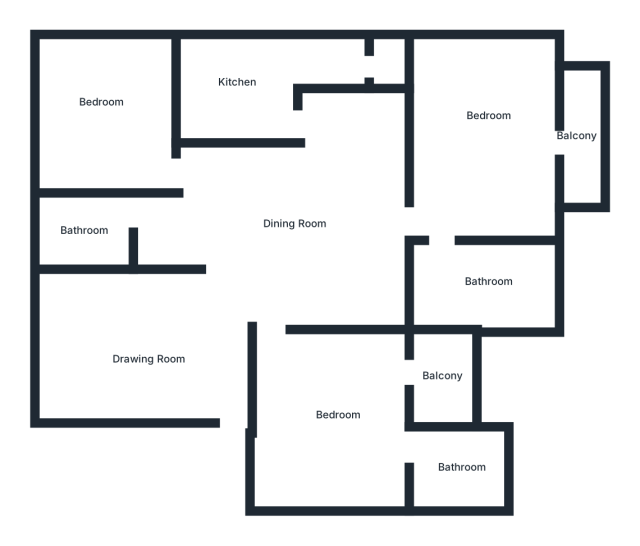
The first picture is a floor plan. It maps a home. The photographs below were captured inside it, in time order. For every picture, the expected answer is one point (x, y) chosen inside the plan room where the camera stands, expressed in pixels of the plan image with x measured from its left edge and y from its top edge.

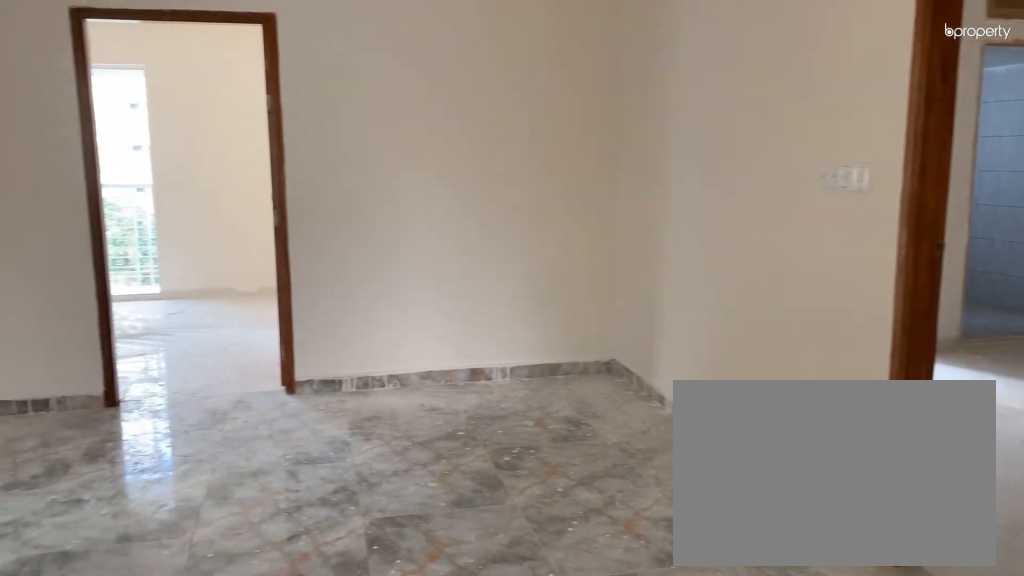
(299, 206)
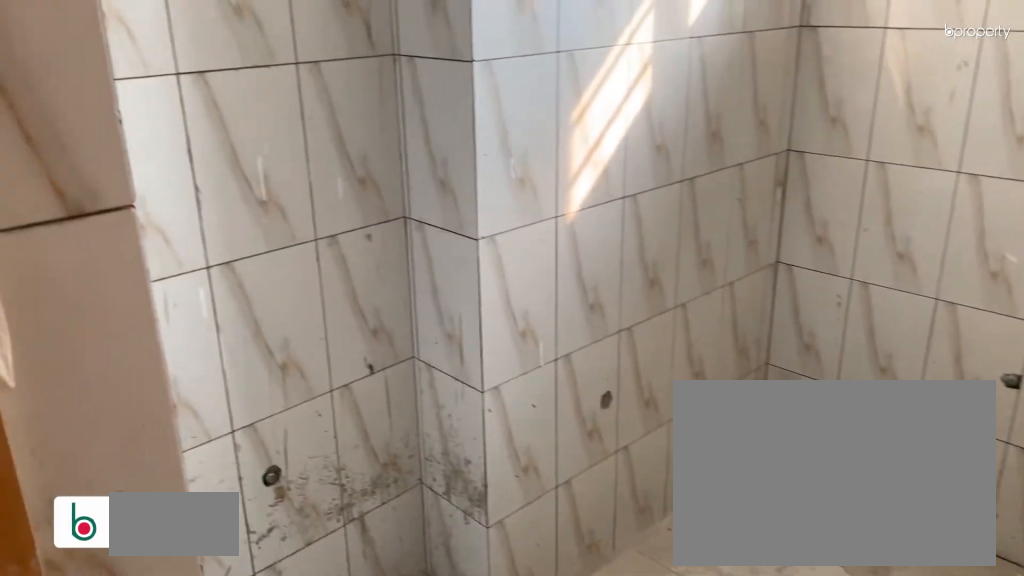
(83, 232)
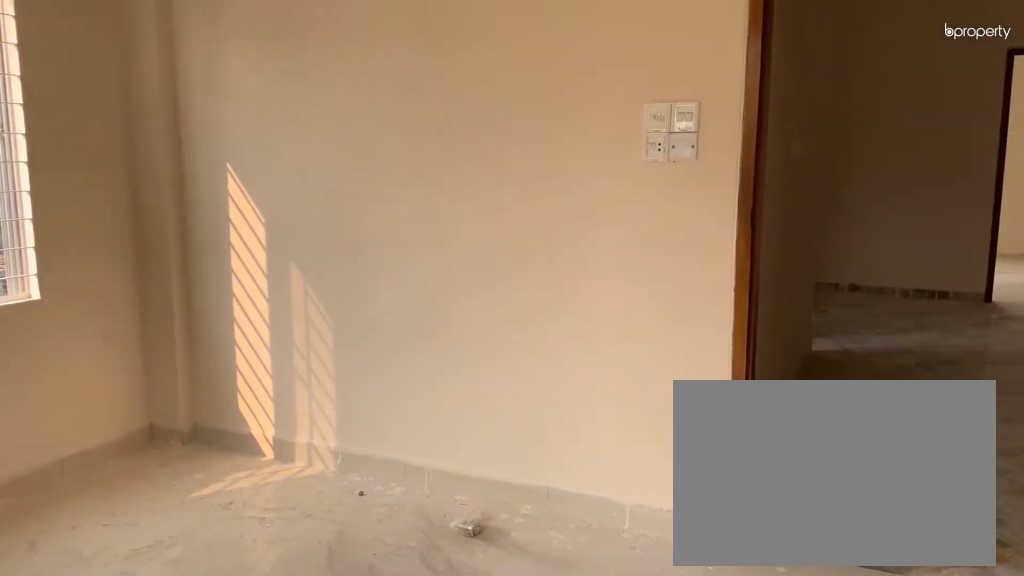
(112, 106)
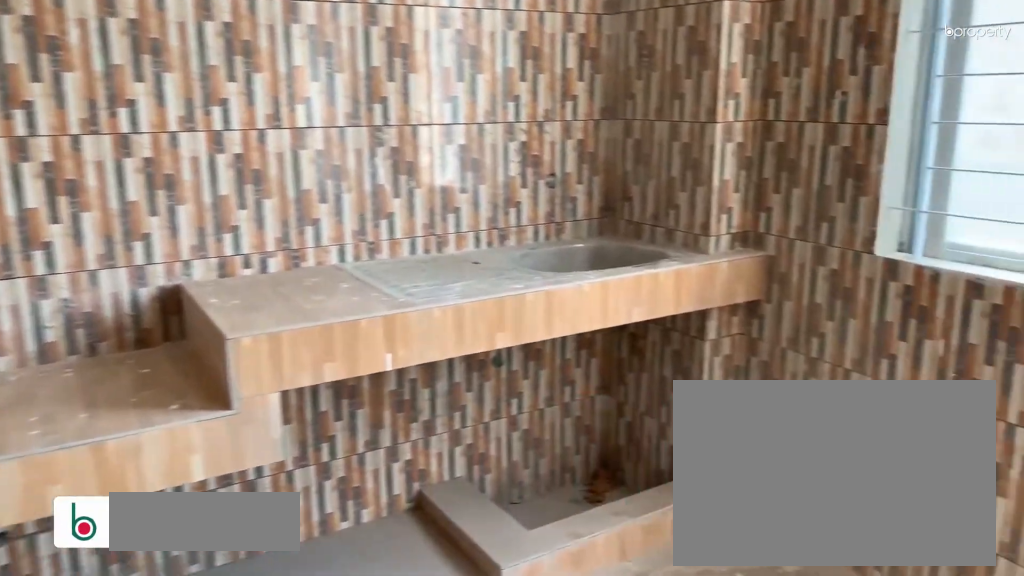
(265, 98)
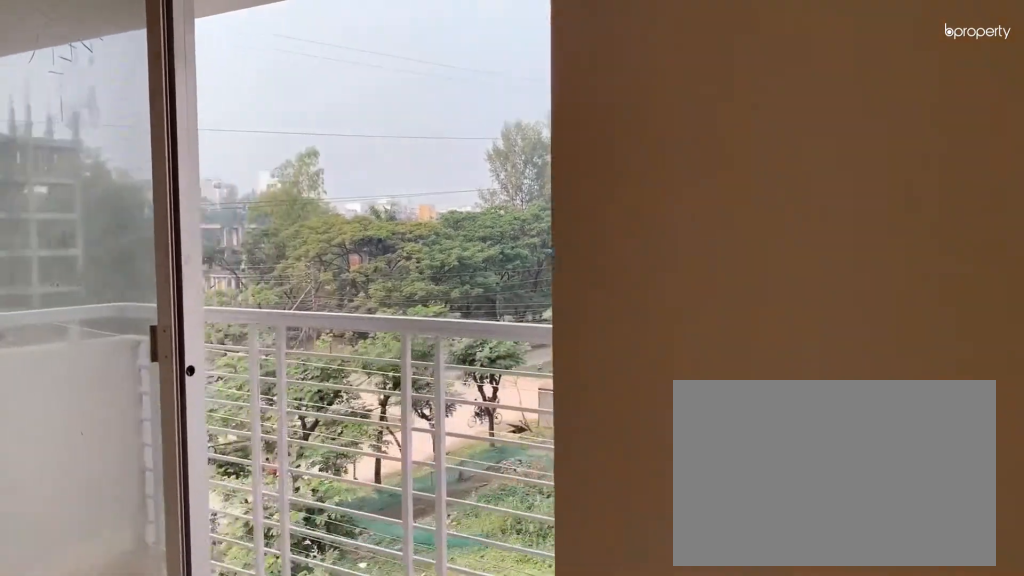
(473, 138)
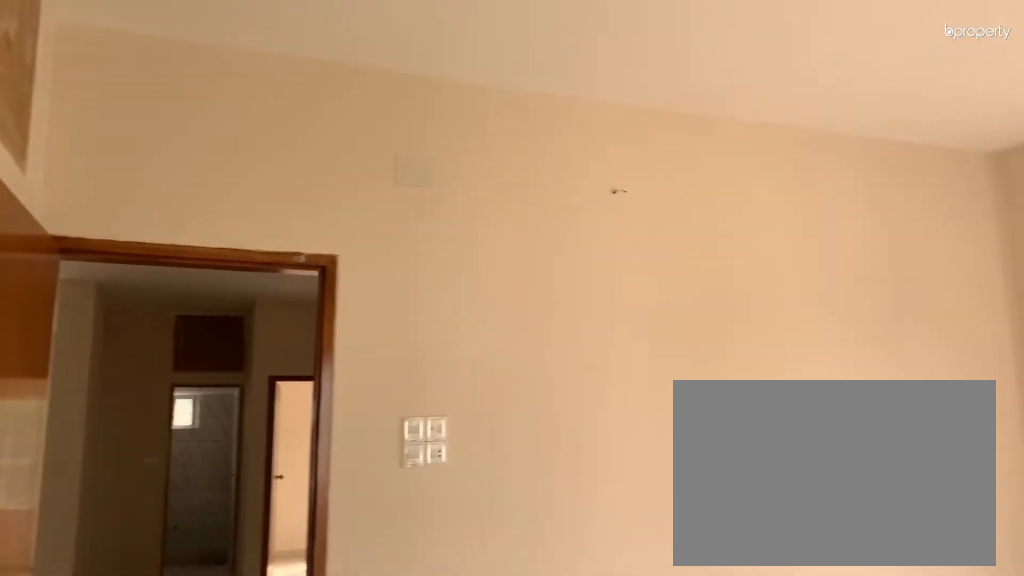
(479, 123)
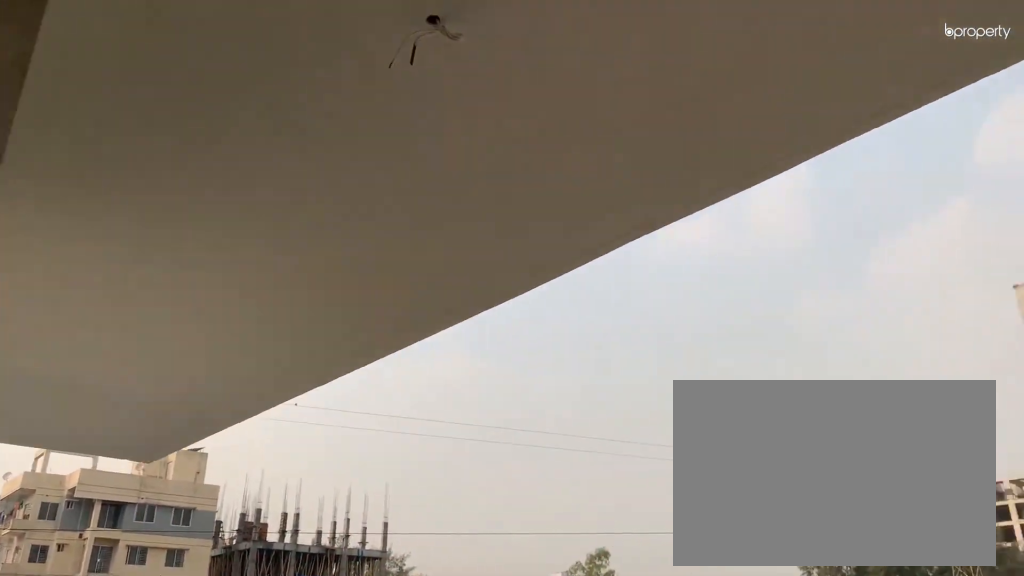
(576, 136)
